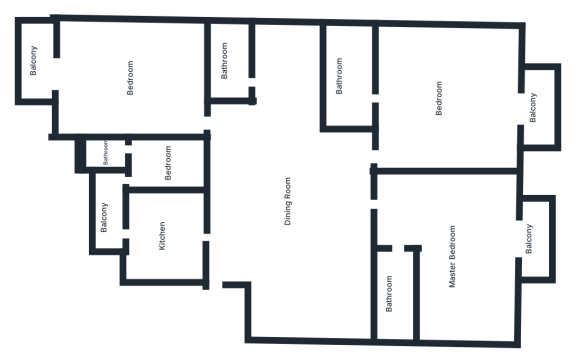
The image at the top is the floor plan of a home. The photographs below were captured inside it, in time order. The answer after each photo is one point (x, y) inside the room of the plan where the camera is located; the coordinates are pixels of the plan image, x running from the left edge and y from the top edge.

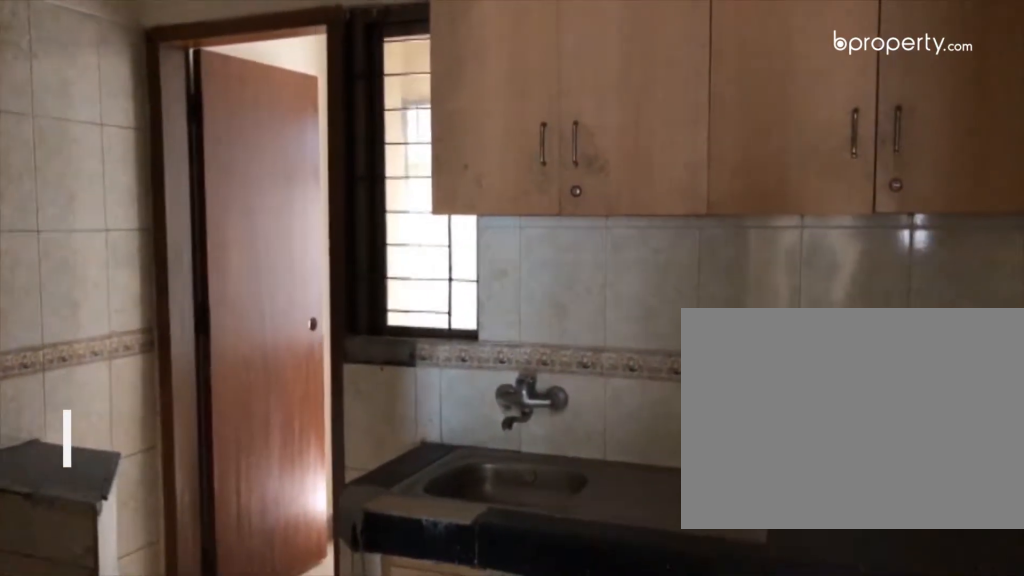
(163, 229)
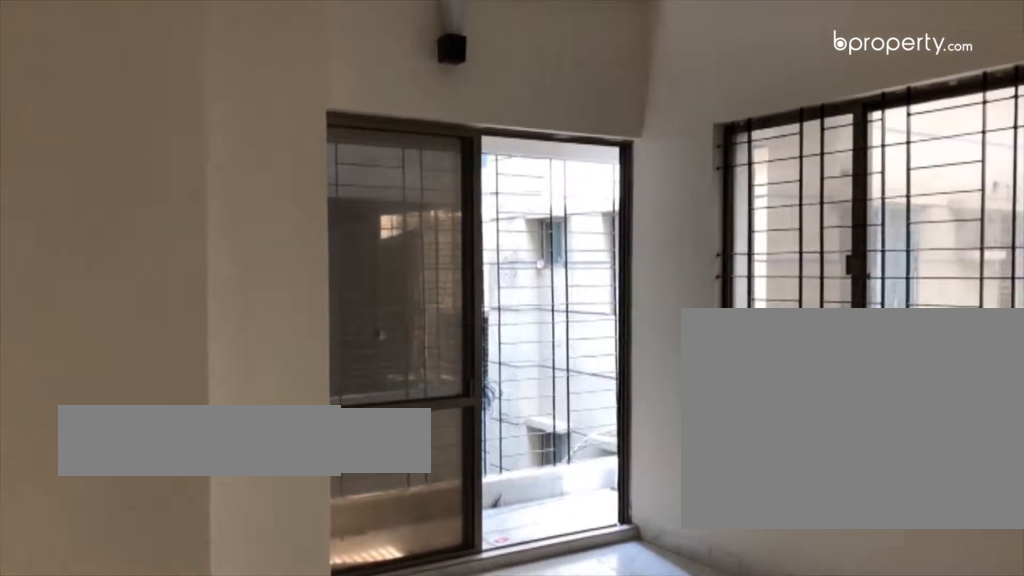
(139, 81)
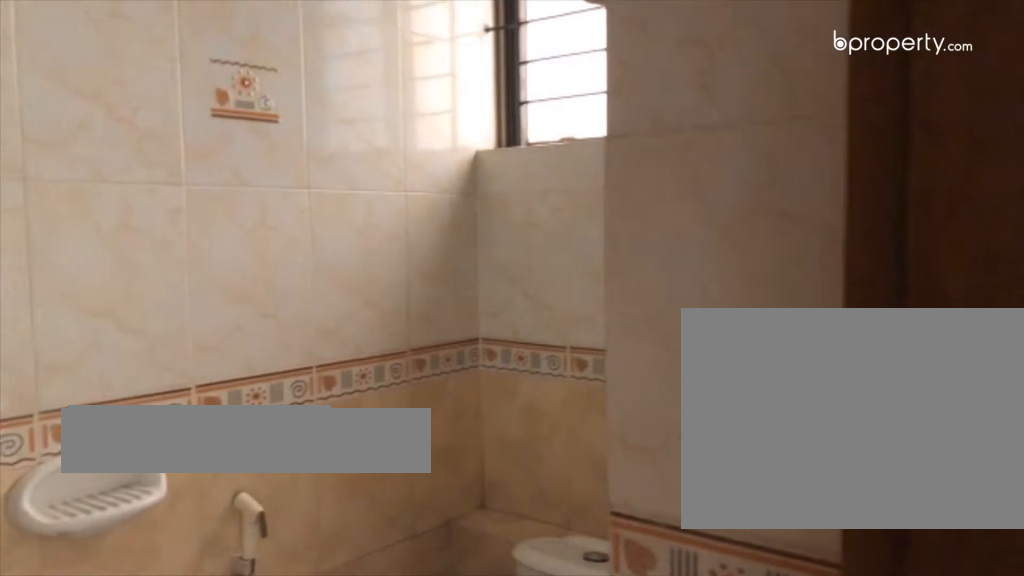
(226, 74)
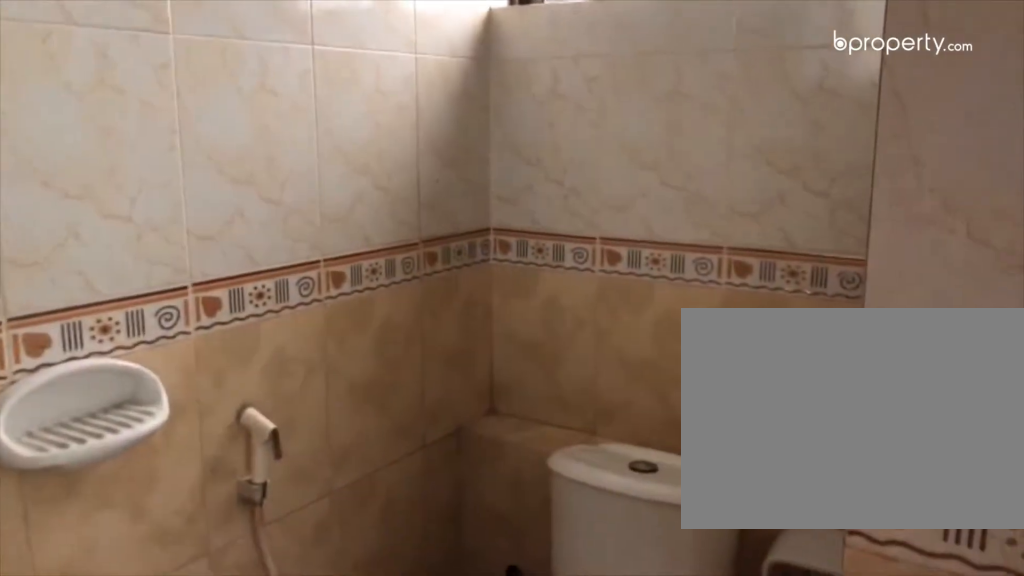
(226, 74)
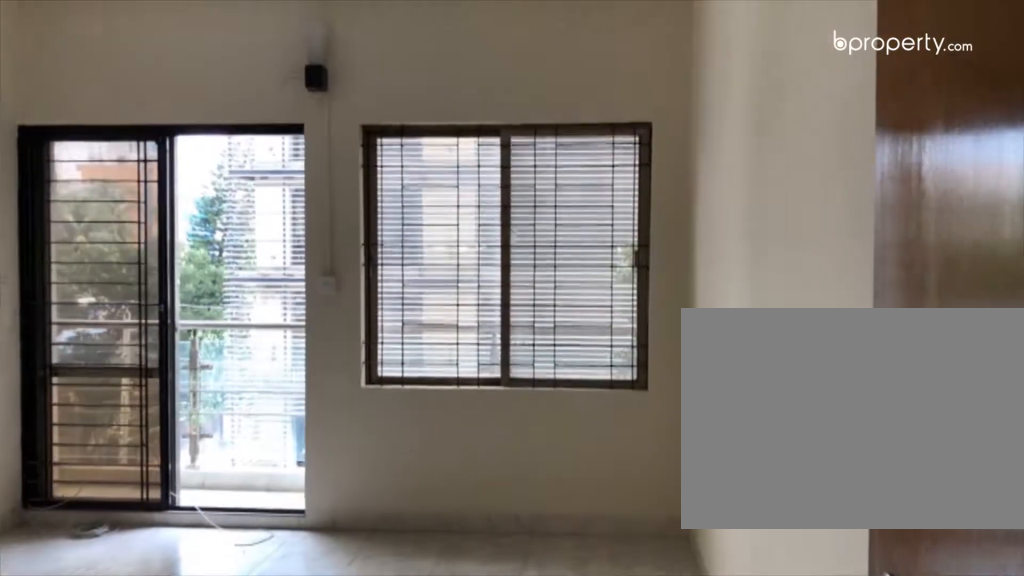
(383, 155)
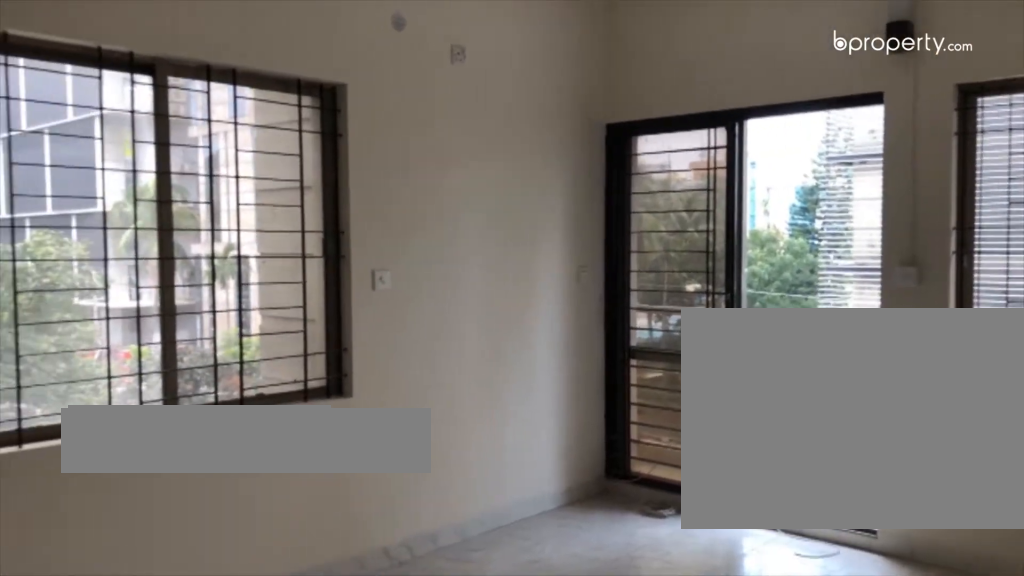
(444, 101)
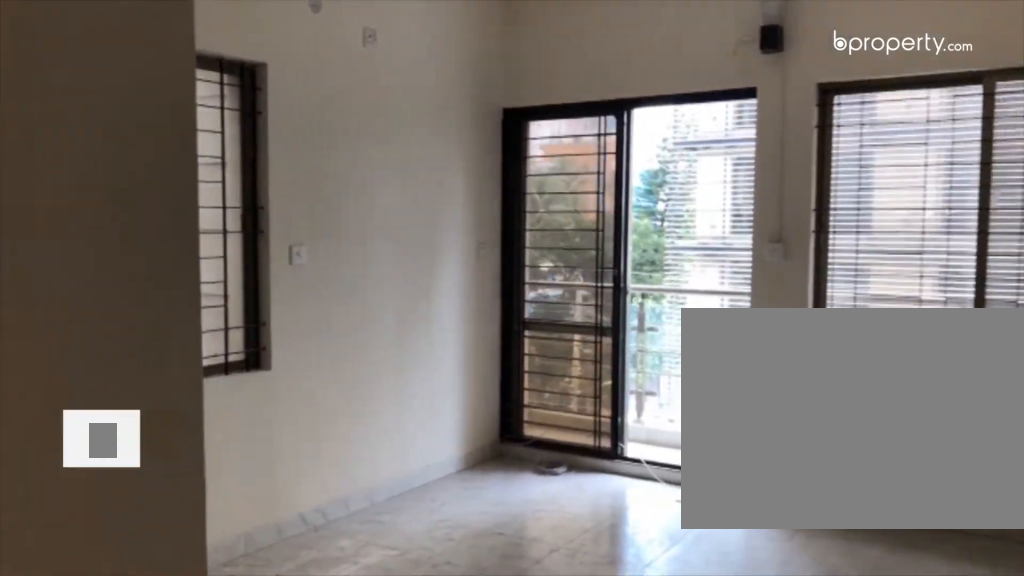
(444, 101)
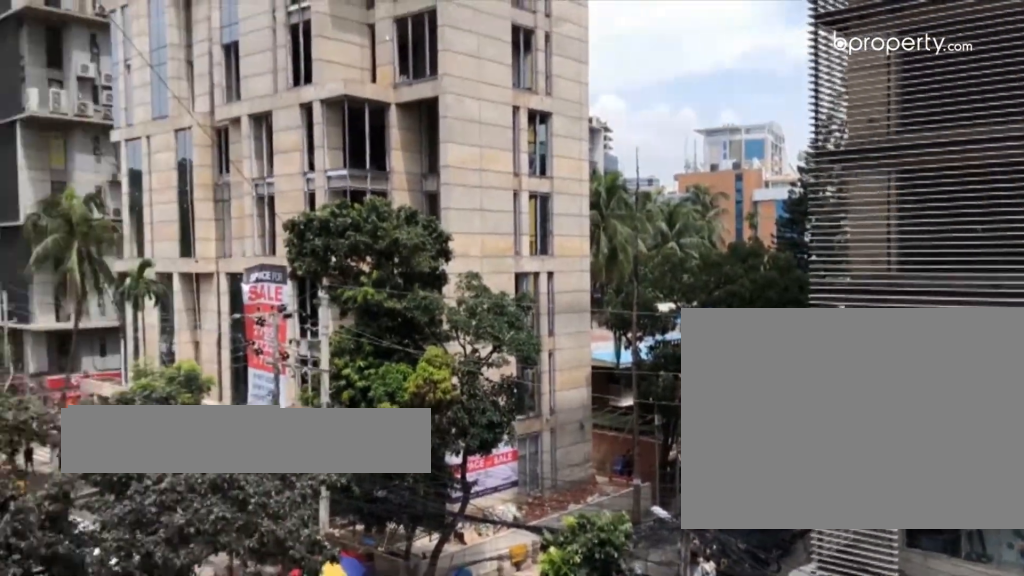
(538, 95)
